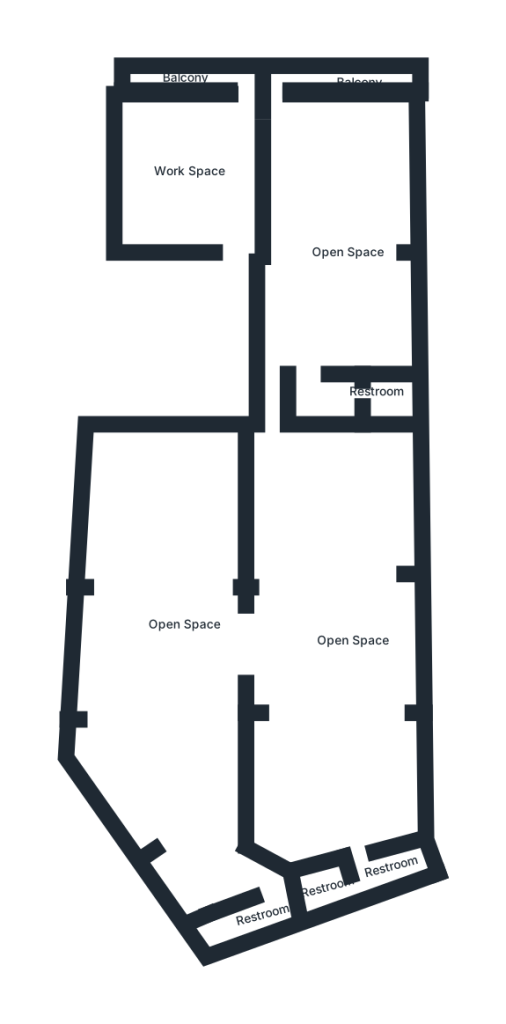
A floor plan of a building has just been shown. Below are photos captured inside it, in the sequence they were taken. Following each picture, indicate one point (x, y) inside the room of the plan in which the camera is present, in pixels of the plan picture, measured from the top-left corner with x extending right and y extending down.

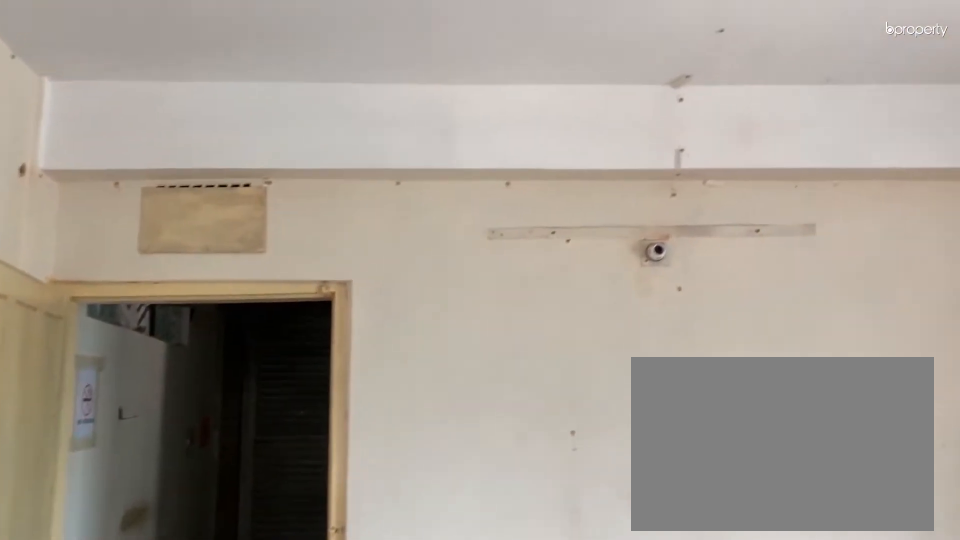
(202, 156)
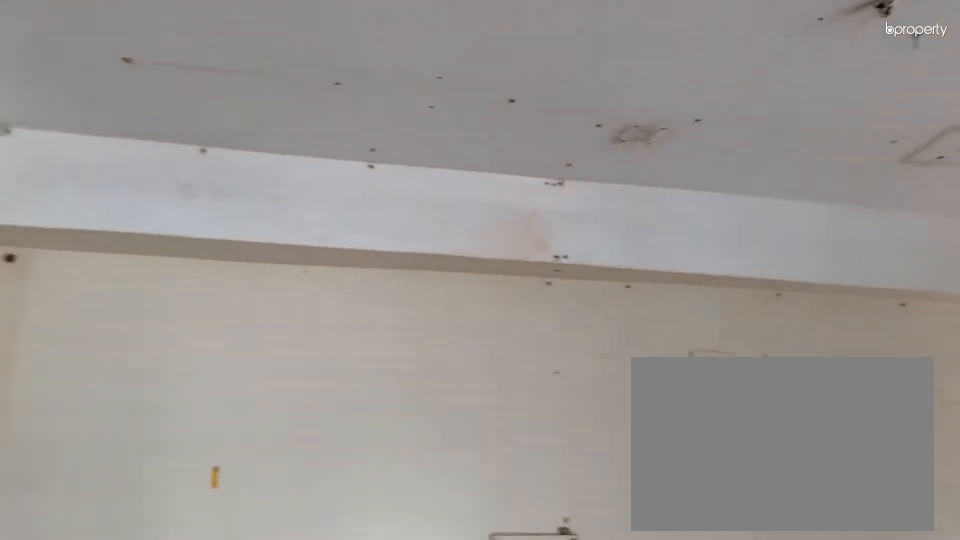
(336, 238)
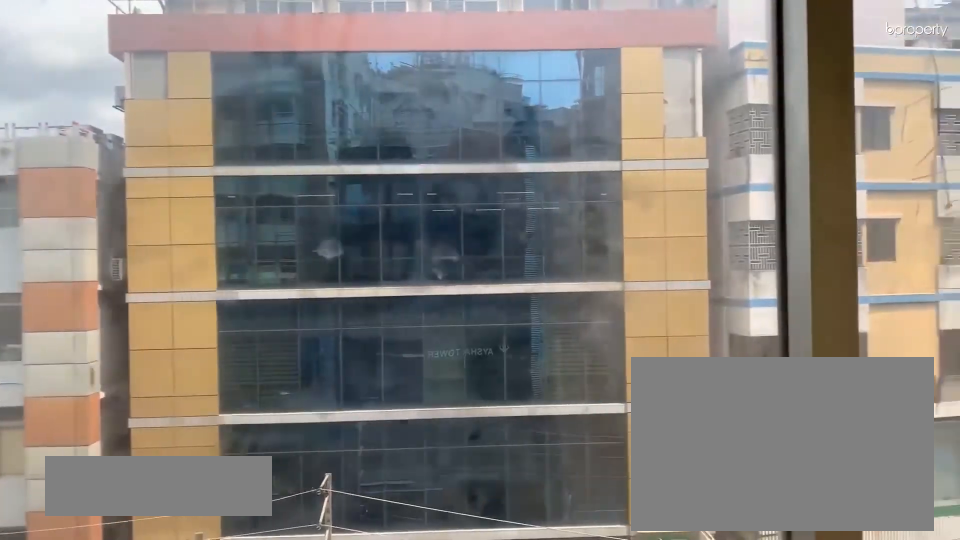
(317, 77)
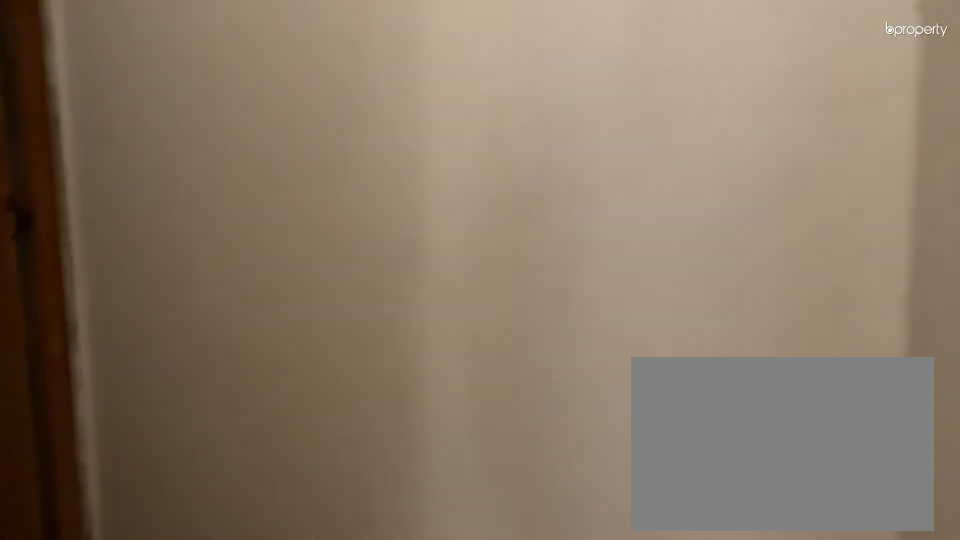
(384, 391)
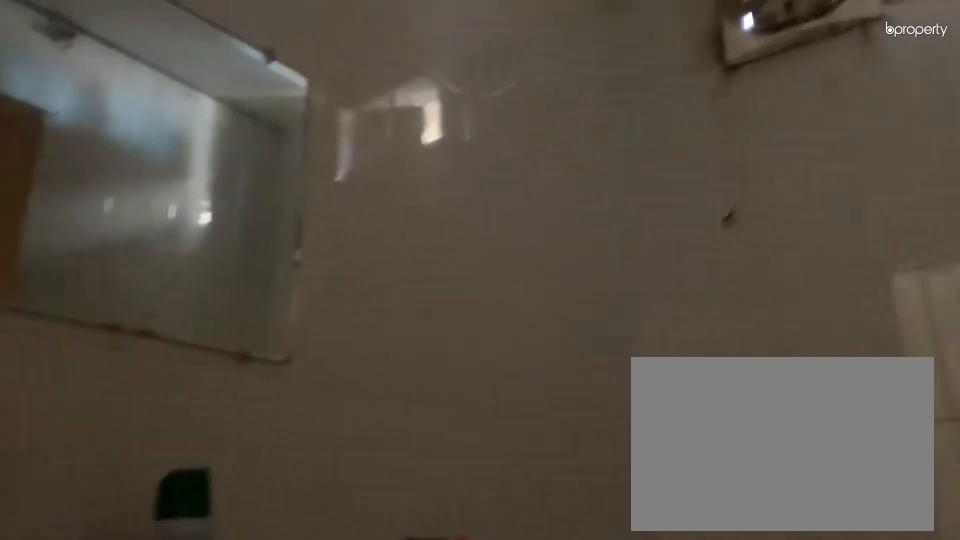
(384, 391)
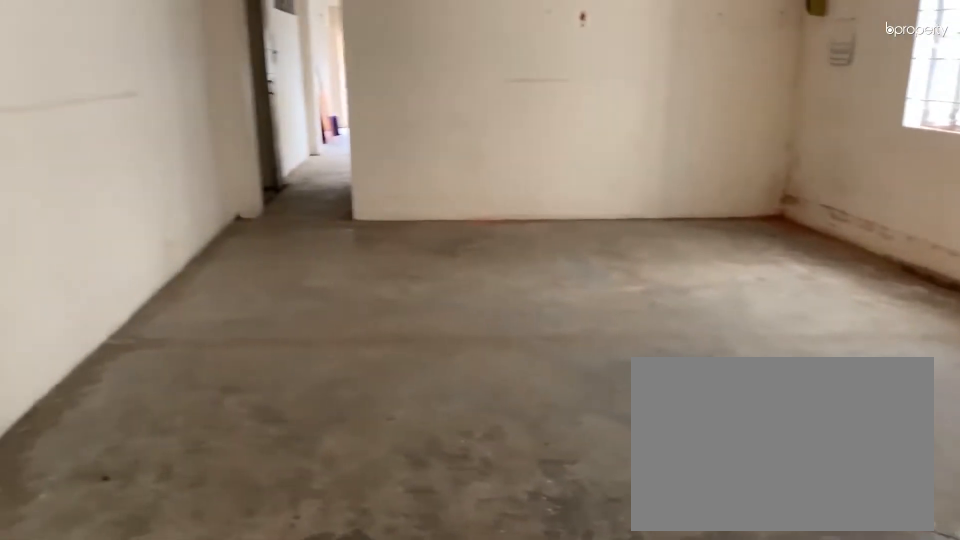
(330, 667)
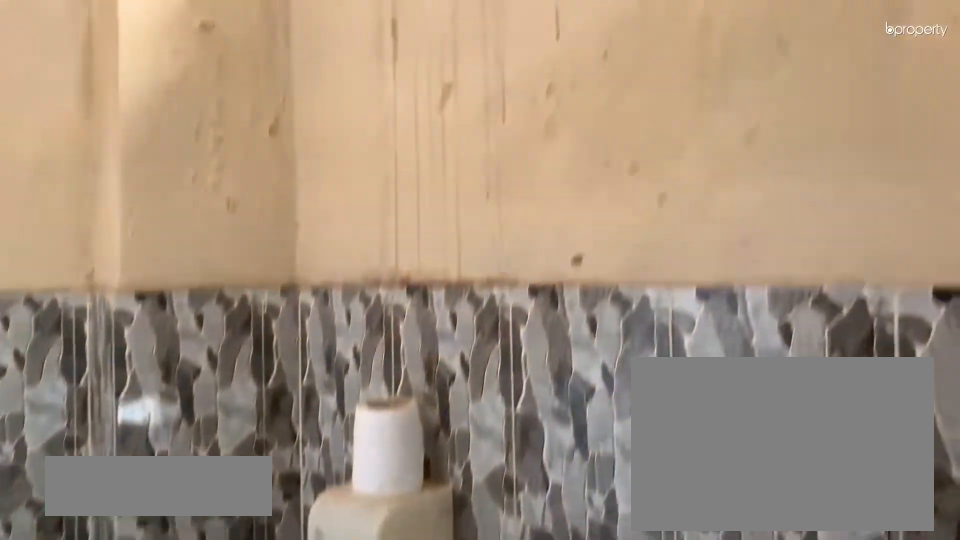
(390, 876)
